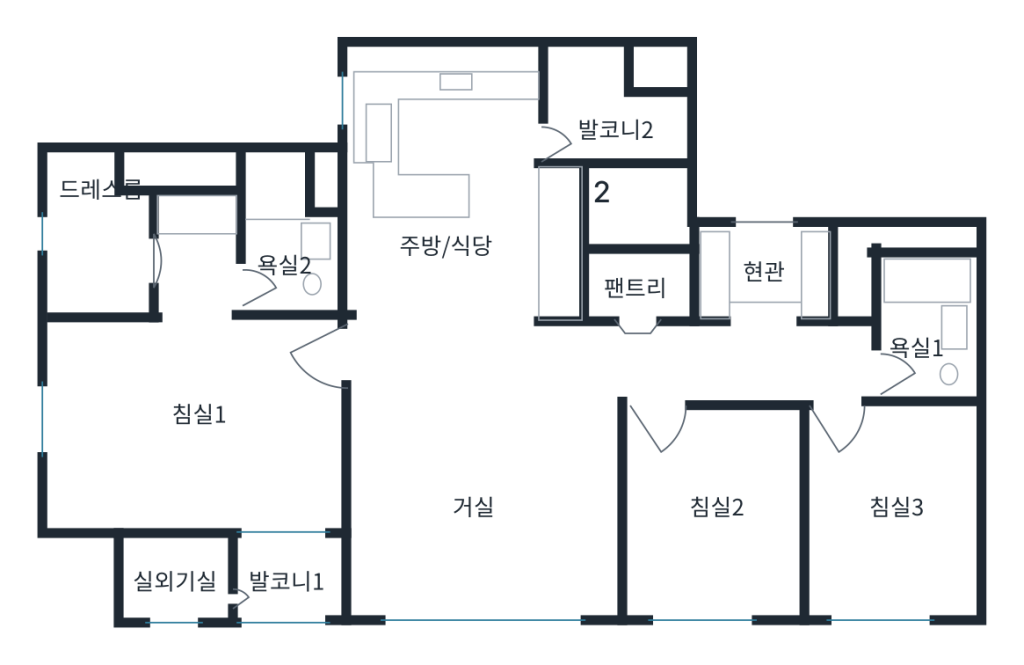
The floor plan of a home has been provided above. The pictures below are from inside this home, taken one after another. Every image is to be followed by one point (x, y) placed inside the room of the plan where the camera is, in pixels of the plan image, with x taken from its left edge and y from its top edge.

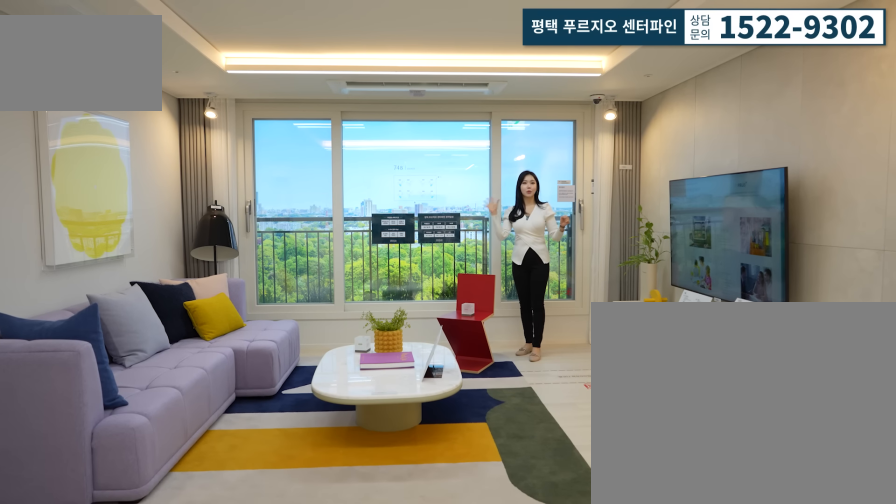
(478, 492)
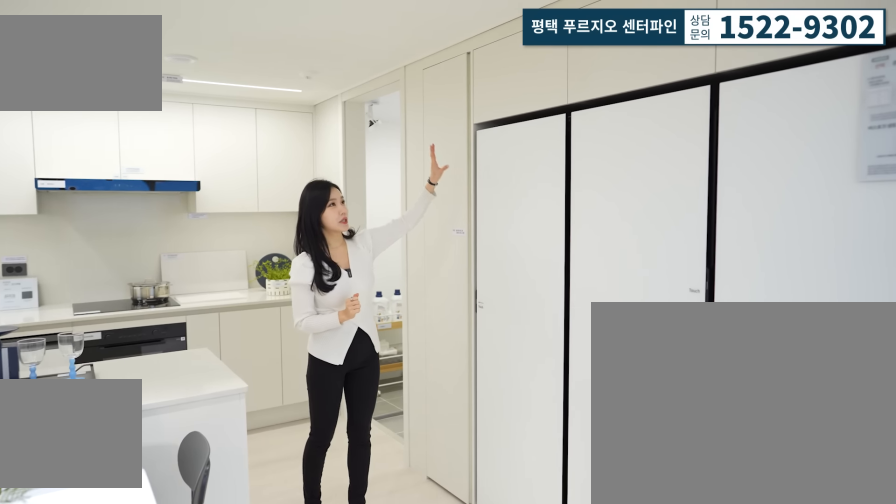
(466, 201)
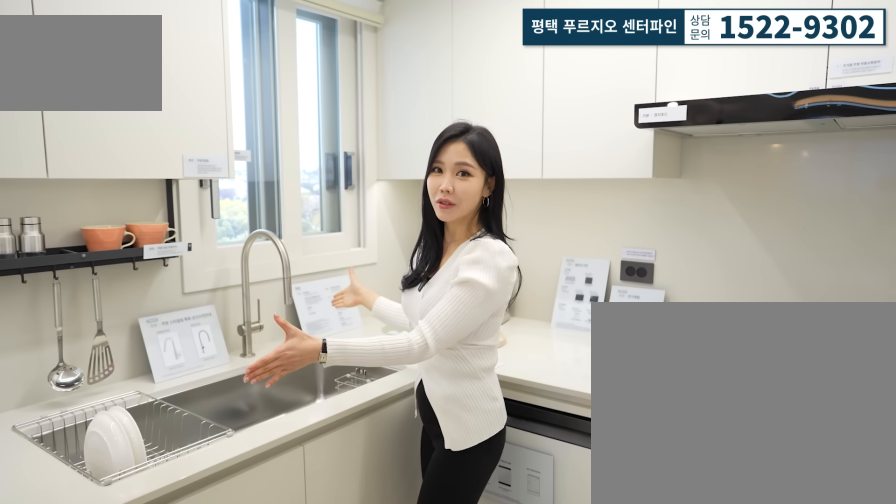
(466, 201)
